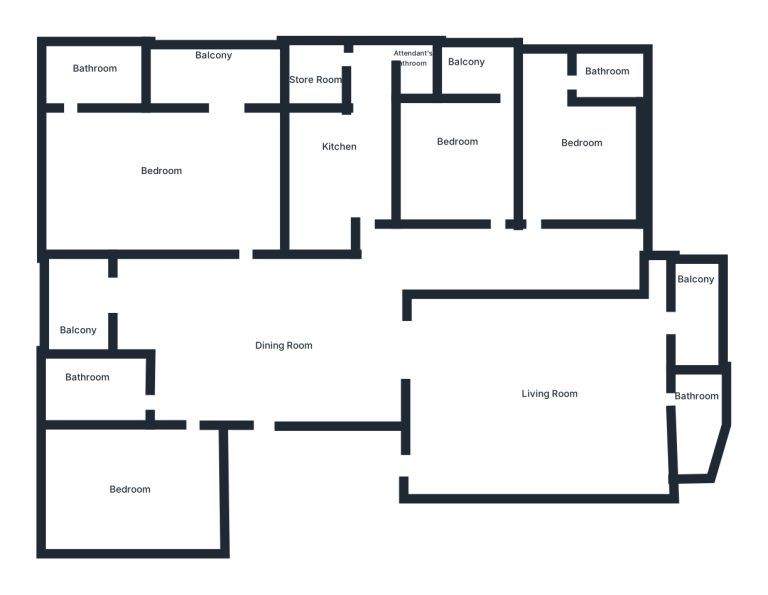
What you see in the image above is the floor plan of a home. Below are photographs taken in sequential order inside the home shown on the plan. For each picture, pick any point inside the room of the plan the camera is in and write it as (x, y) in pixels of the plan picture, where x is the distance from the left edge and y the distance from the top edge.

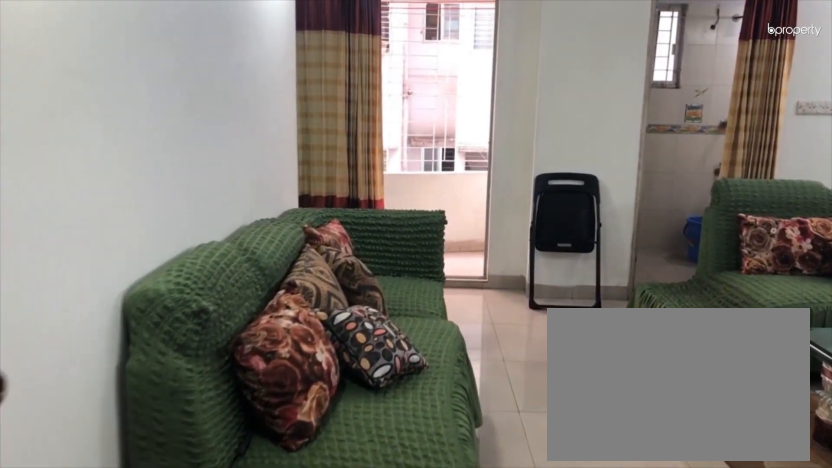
(548, 396)
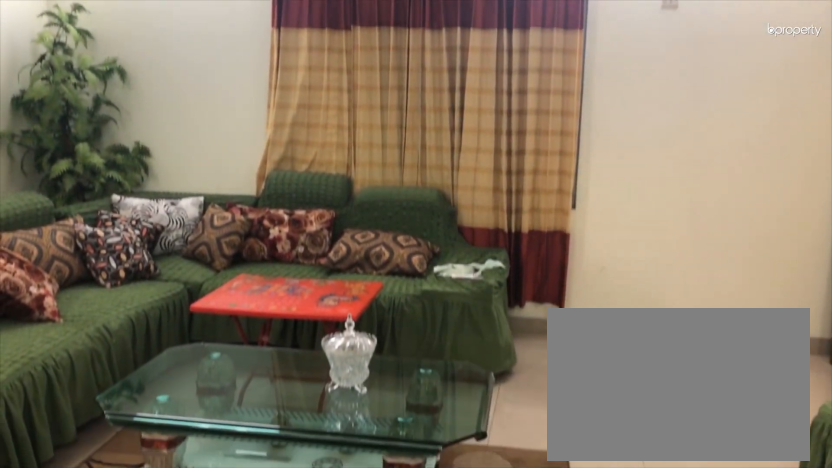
(548, 396)
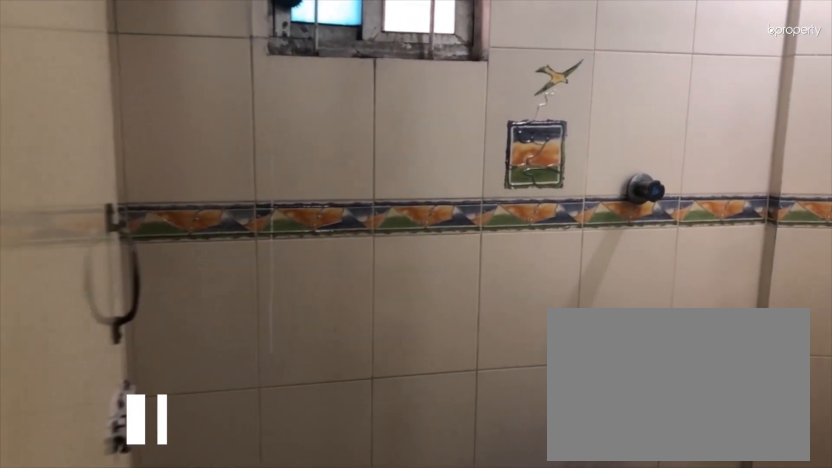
(691, 422)
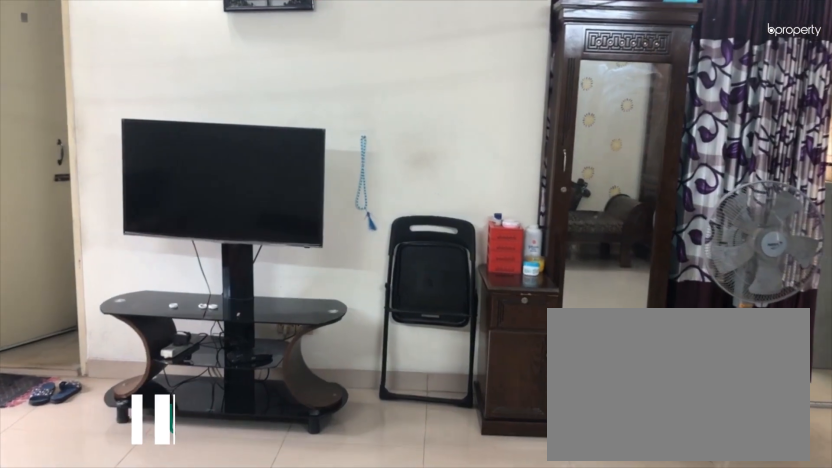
(157, 174)
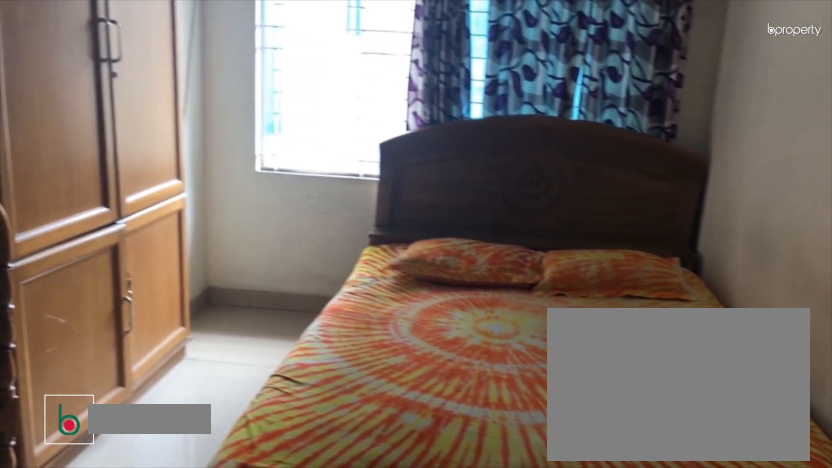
(130, 482)
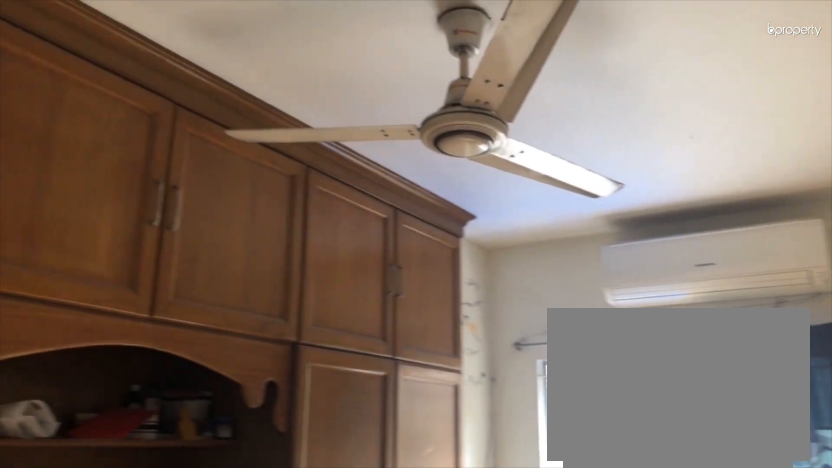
(130, 483)
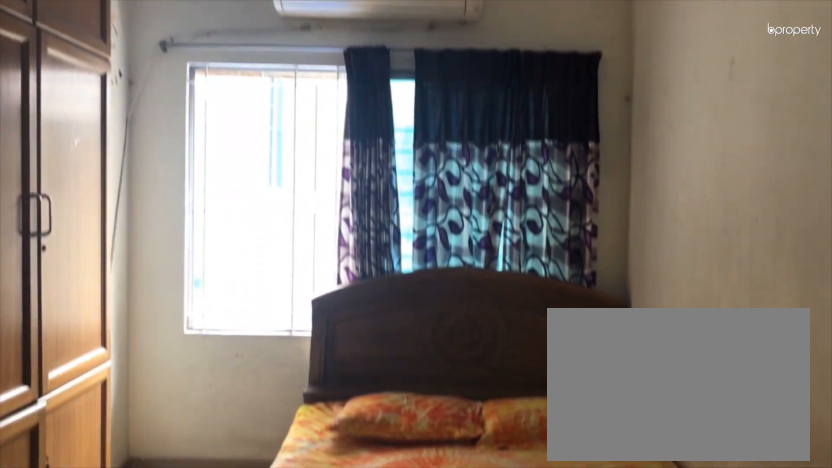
(130, 483)
